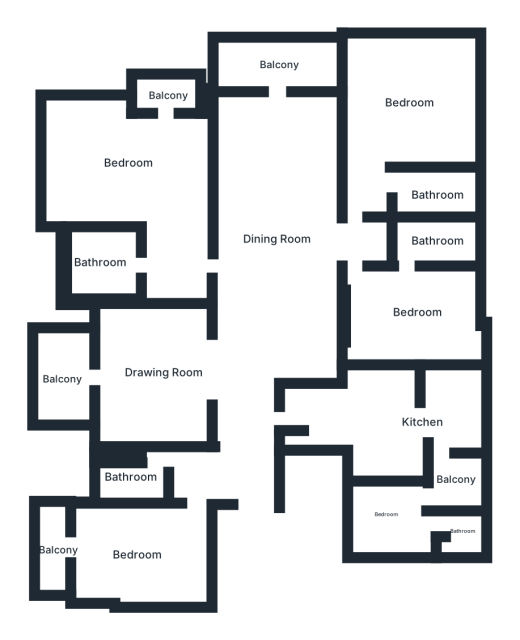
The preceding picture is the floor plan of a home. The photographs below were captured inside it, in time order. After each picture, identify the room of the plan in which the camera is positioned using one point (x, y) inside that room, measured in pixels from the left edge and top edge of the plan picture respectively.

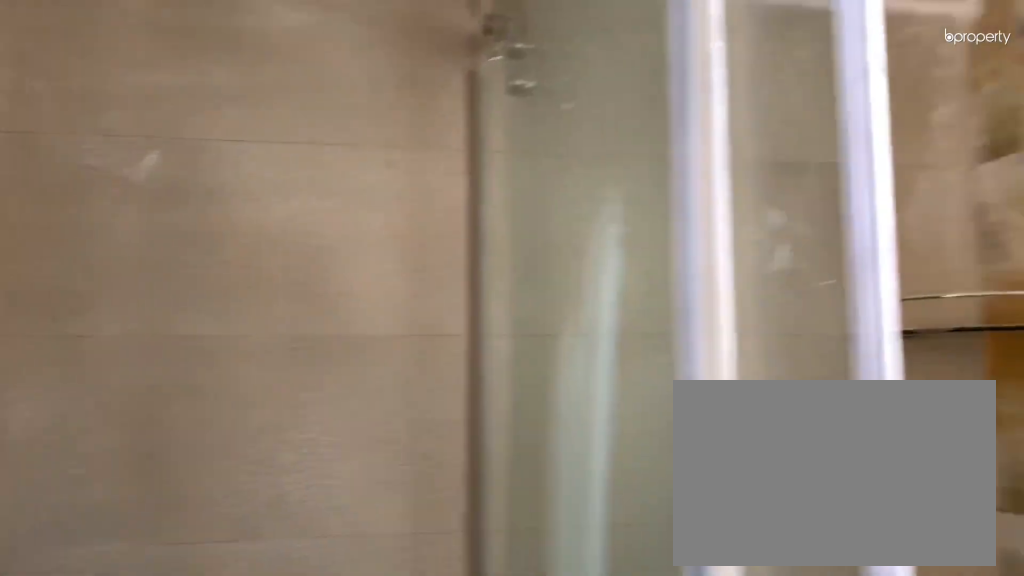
(99, 268)
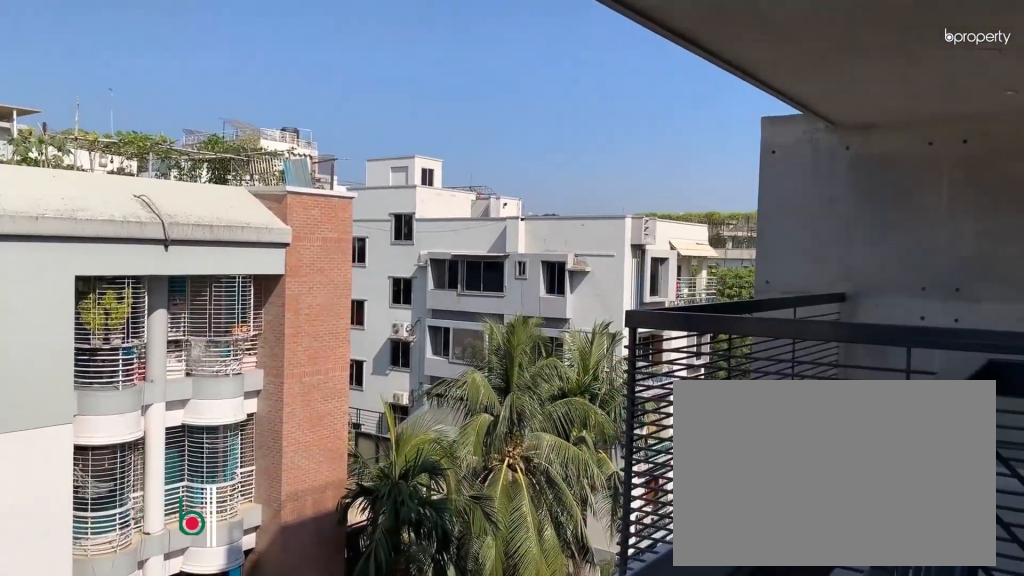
(166, 91)
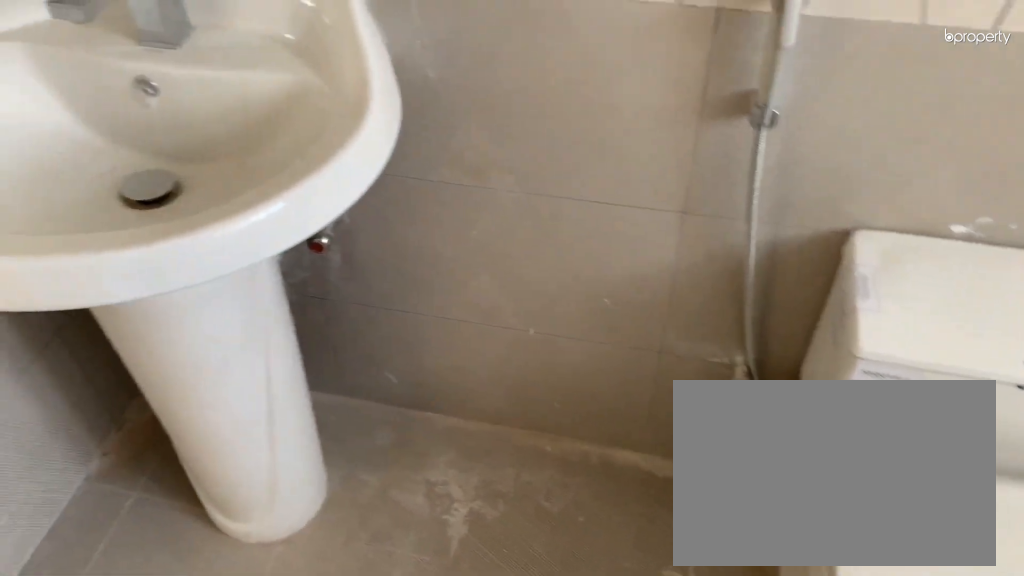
(122, 471)
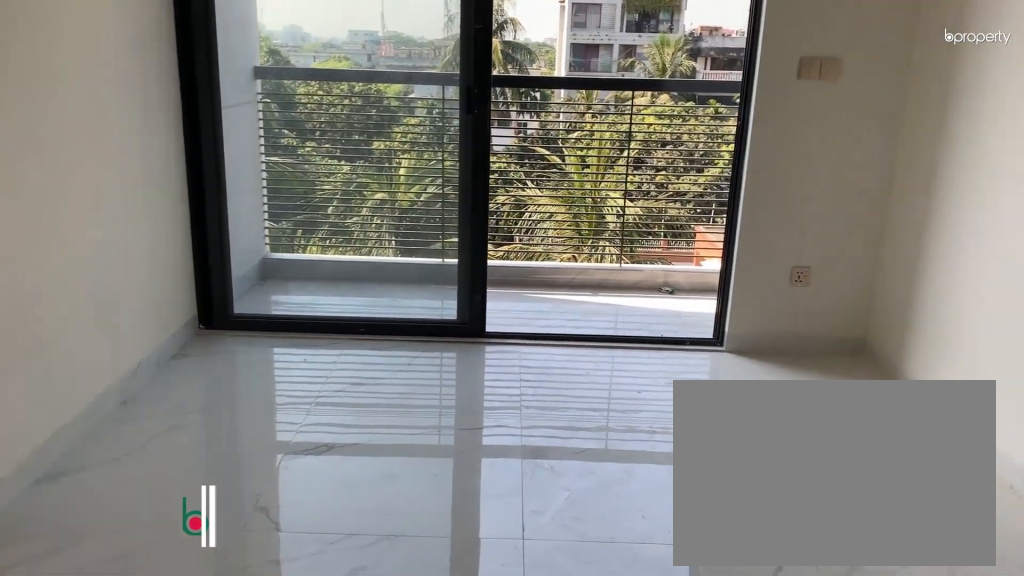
(144, 554)
